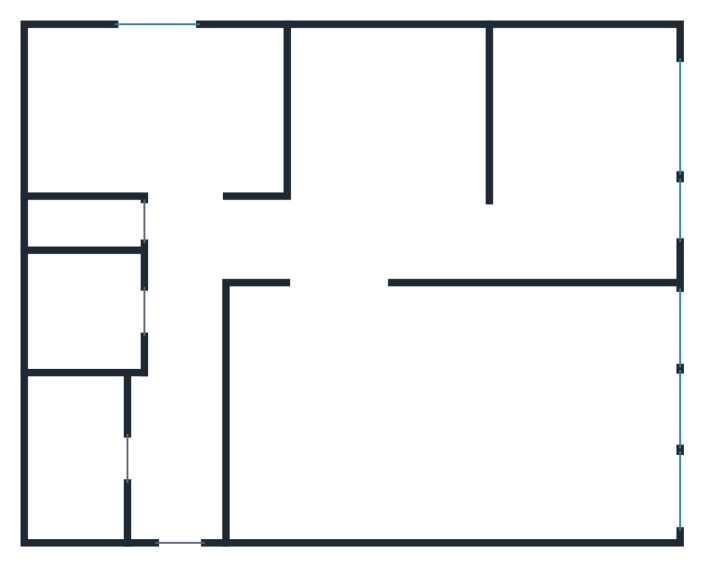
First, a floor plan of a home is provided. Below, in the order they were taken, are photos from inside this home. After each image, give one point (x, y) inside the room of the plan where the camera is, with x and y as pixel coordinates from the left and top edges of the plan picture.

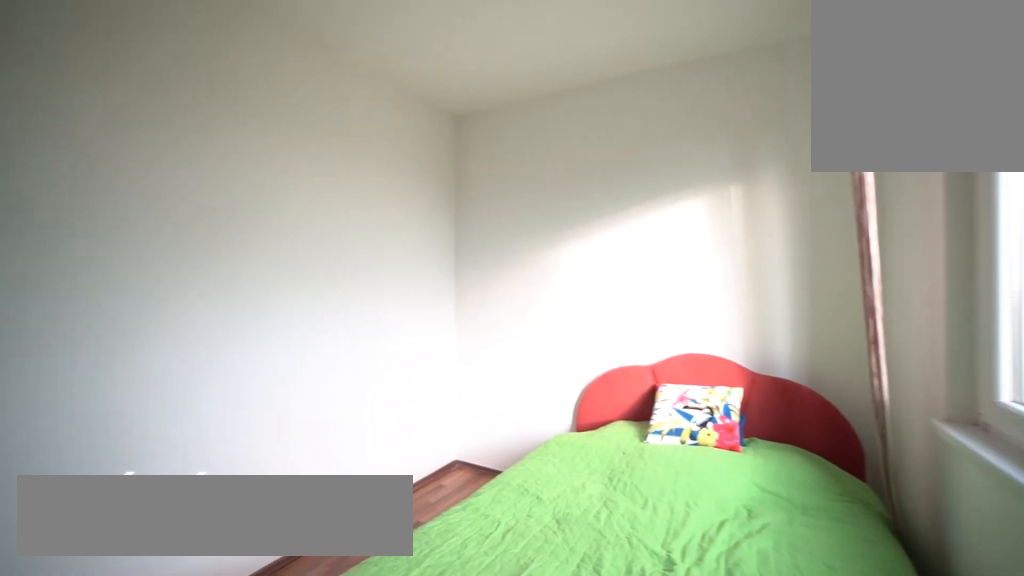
(582, 240)
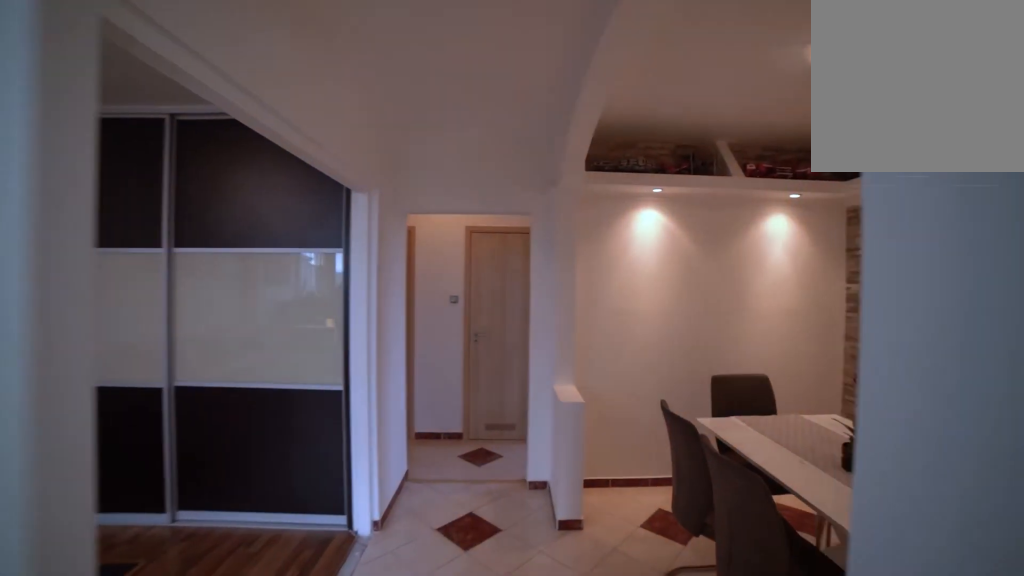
(582, 240)
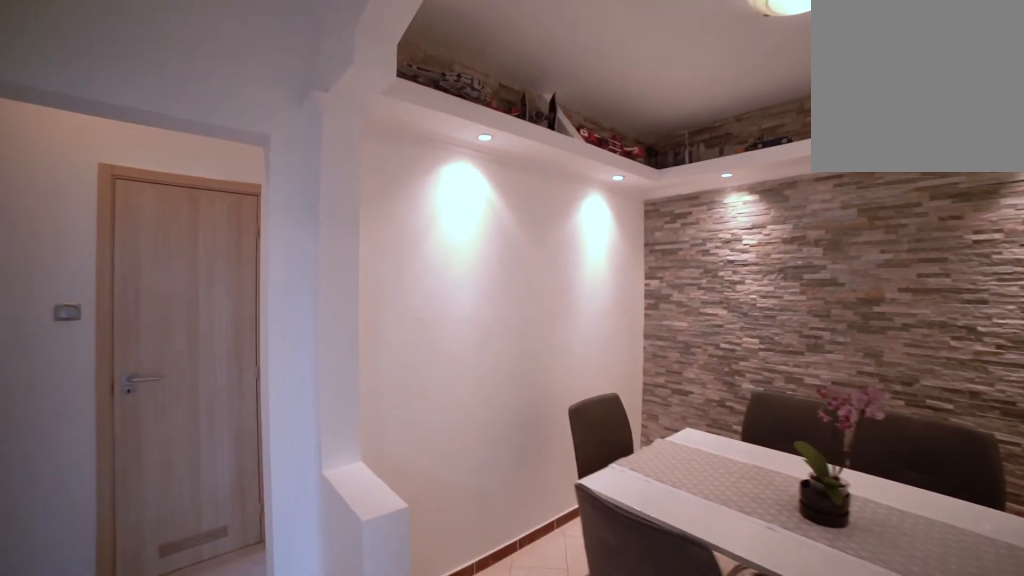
(388, 212)
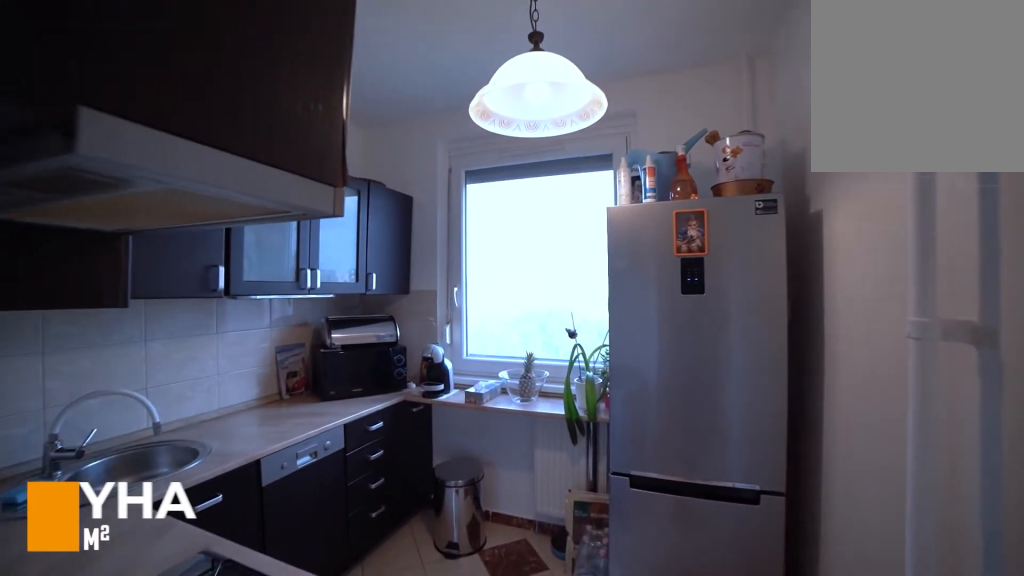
(181, 124)
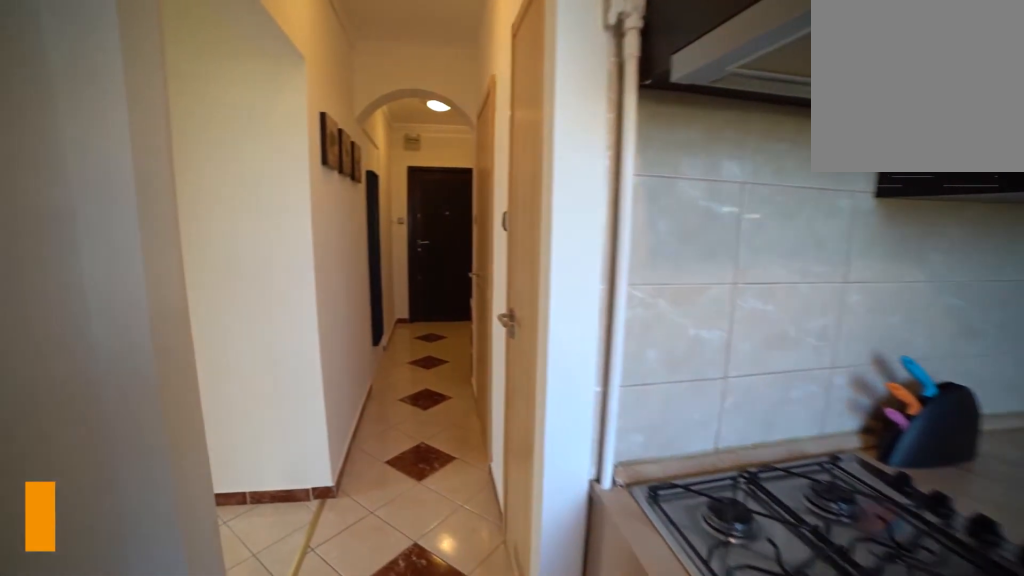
(181, 124)
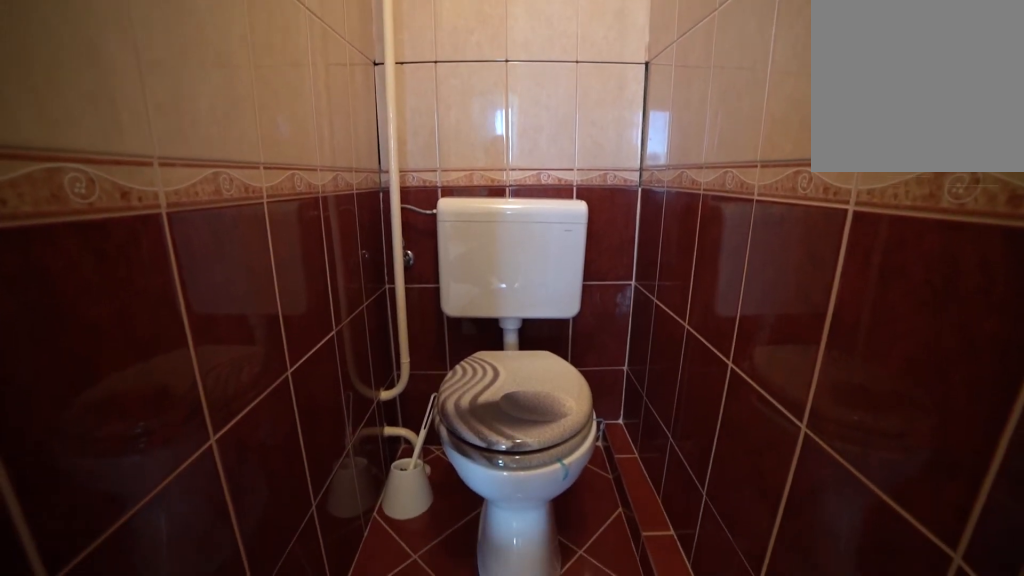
(86, 221)
